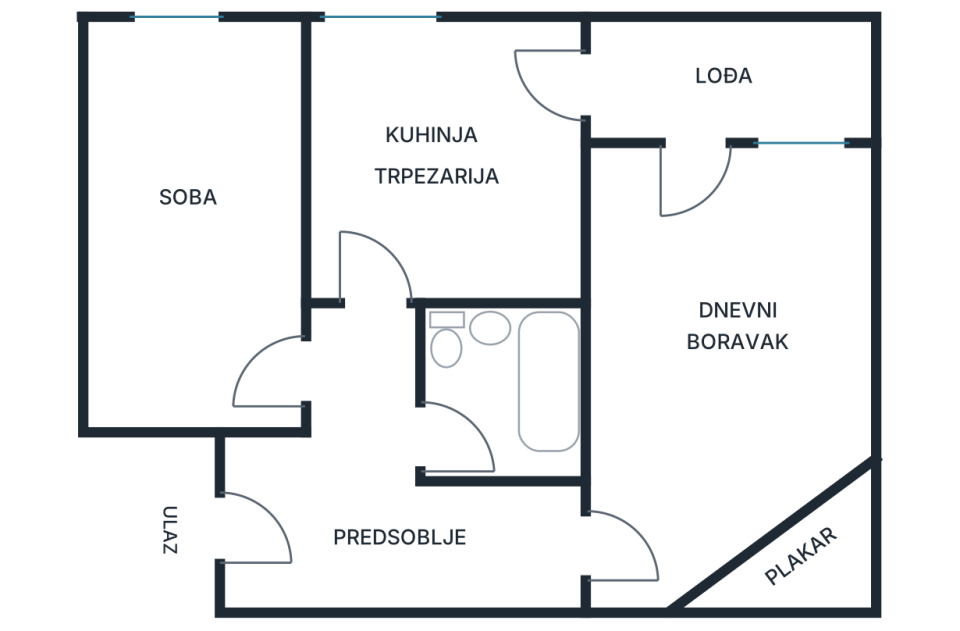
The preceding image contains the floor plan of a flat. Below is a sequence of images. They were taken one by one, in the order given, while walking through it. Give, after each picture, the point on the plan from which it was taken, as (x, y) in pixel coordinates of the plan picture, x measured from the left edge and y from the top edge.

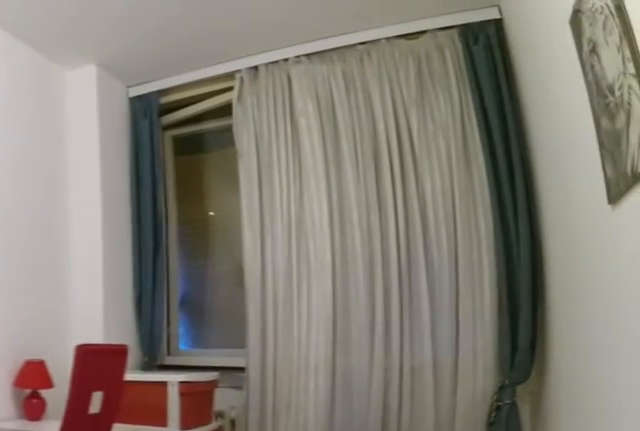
(239, 374)
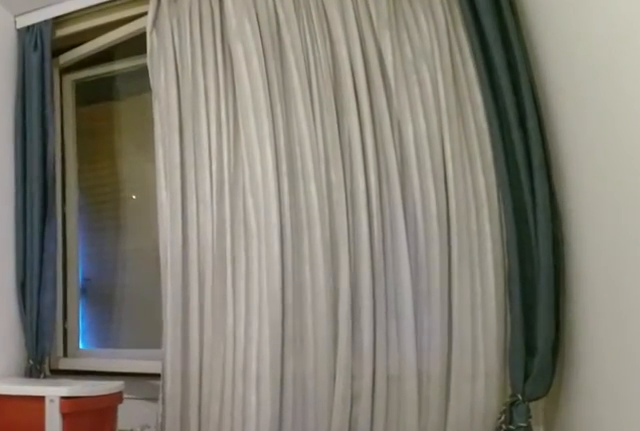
(221, 290)
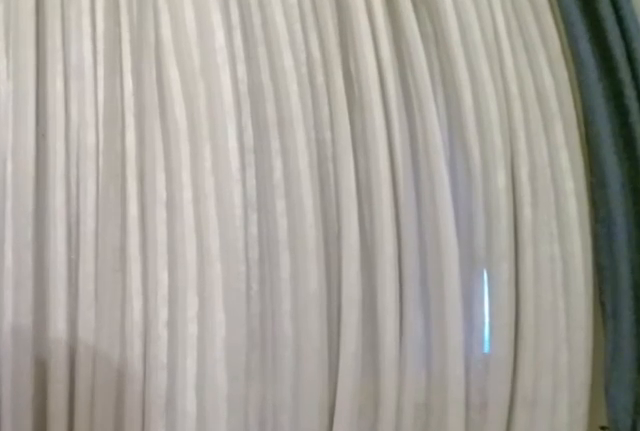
(196, 169)
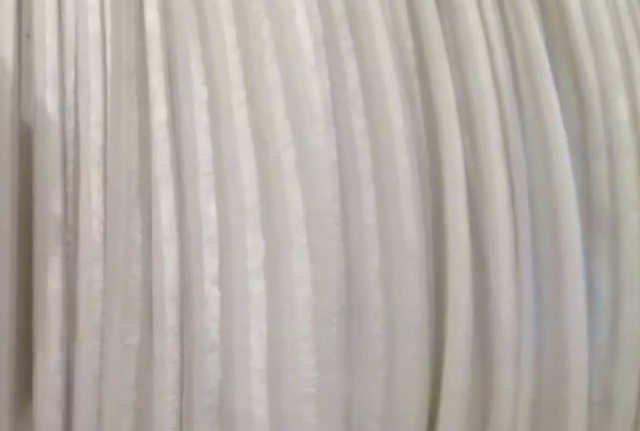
(189, 135)
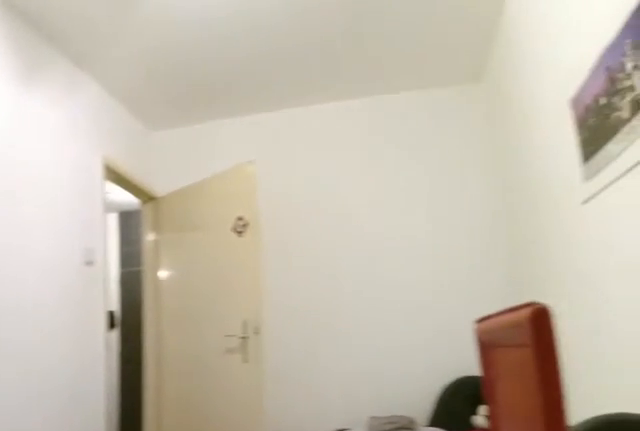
(158, 74)
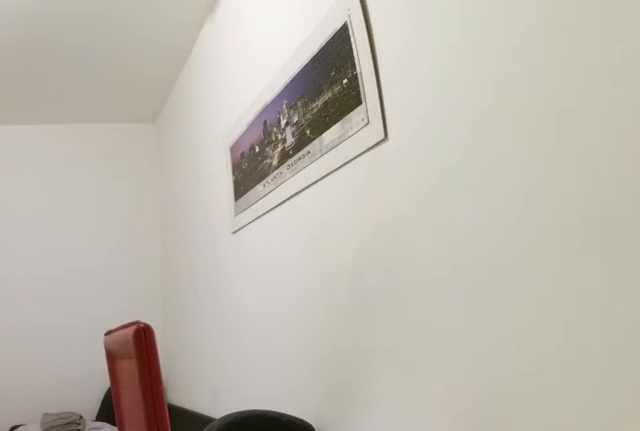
(173, 63)
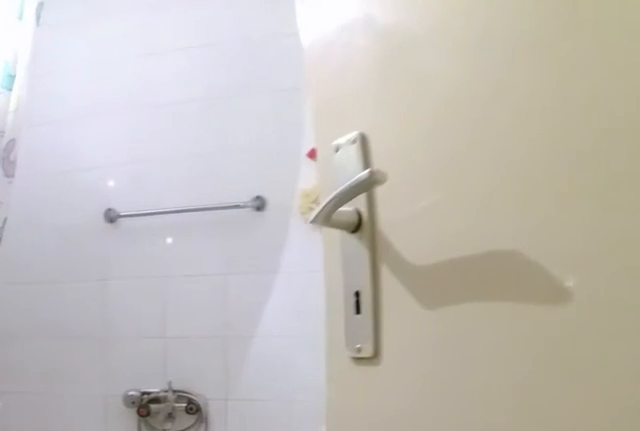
(395, 428)
